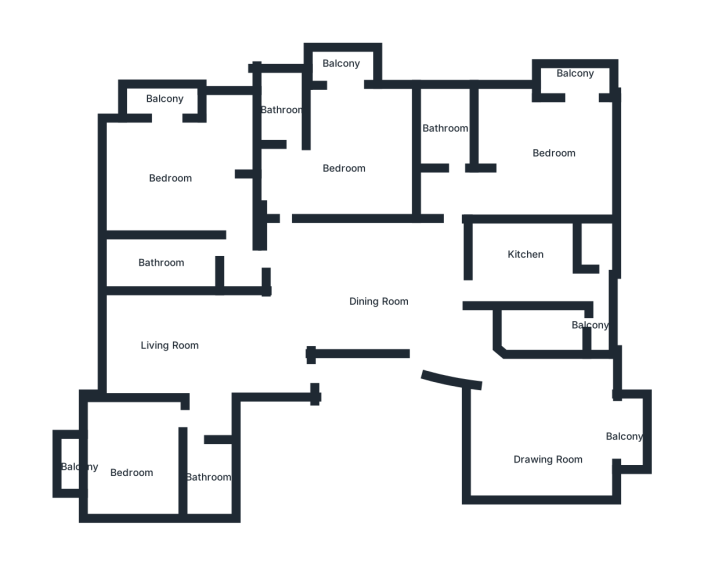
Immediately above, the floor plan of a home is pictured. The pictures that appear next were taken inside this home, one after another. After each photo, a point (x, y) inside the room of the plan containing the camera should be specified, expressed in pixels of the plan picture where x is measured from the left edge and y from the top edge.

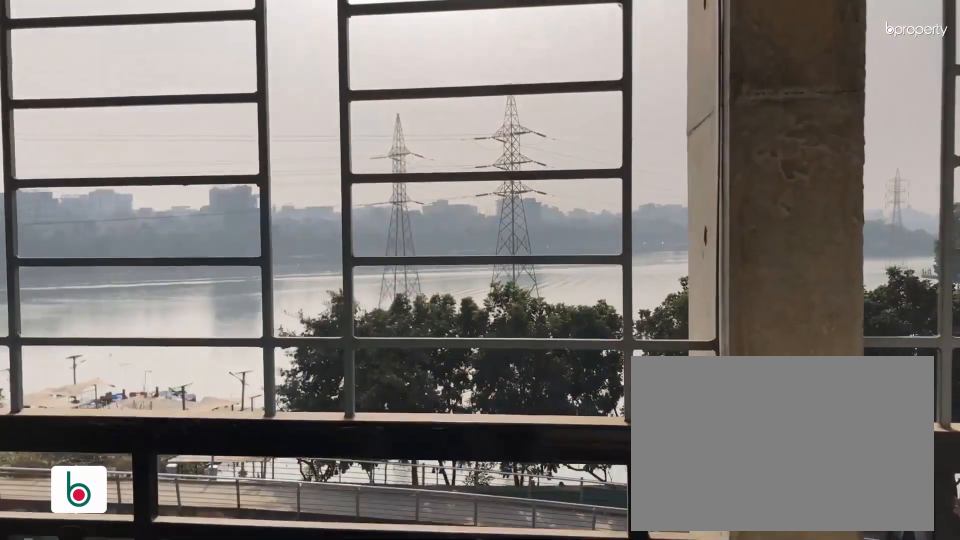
(344, 61)
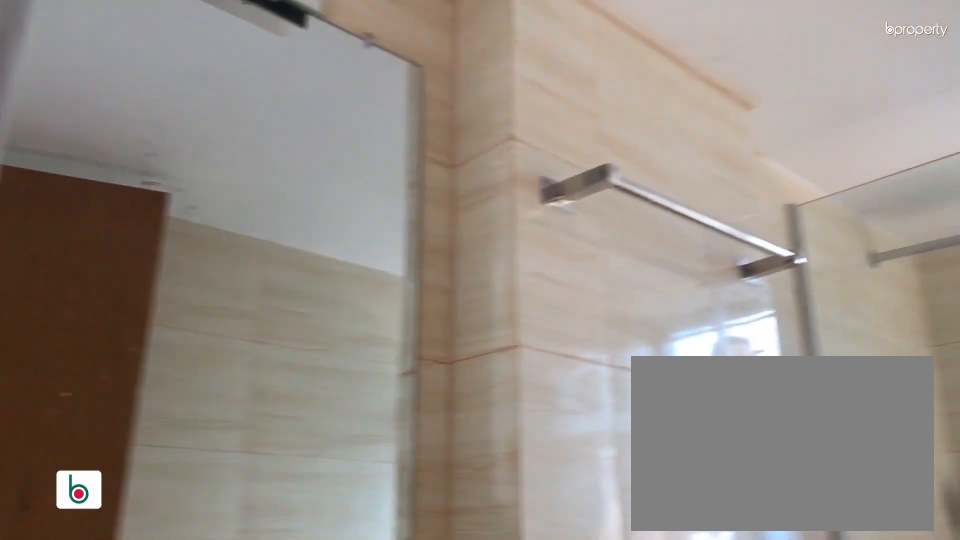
(290, 109)
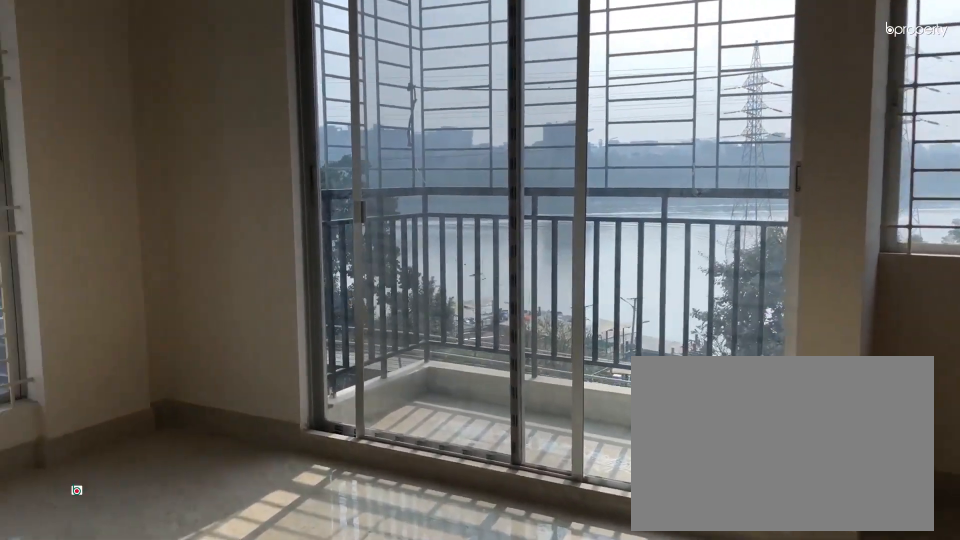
(171, 170)
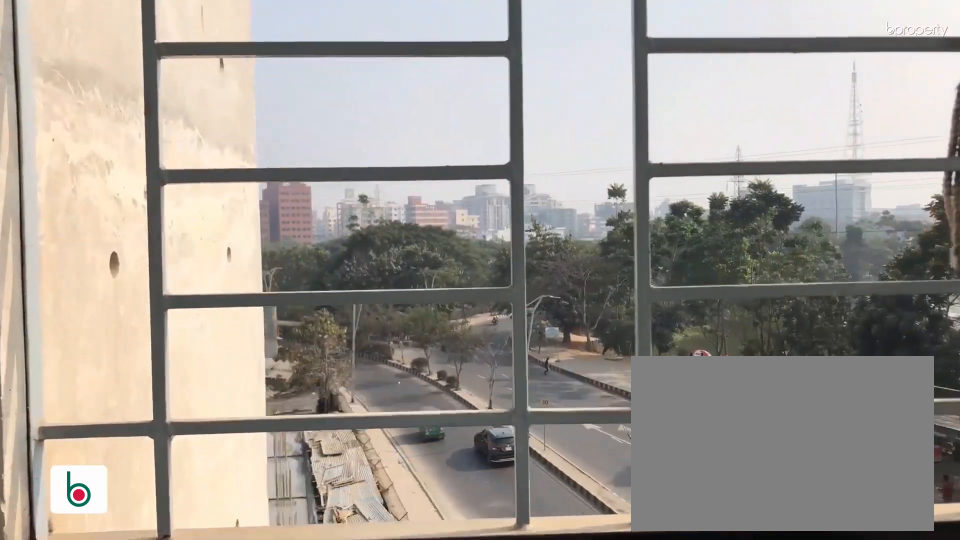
(166, 100)
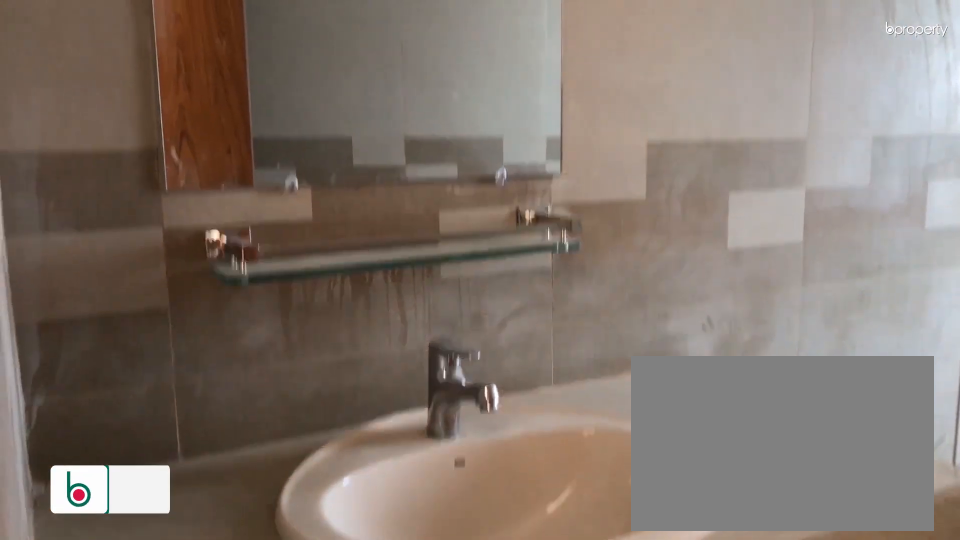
(168, 259)
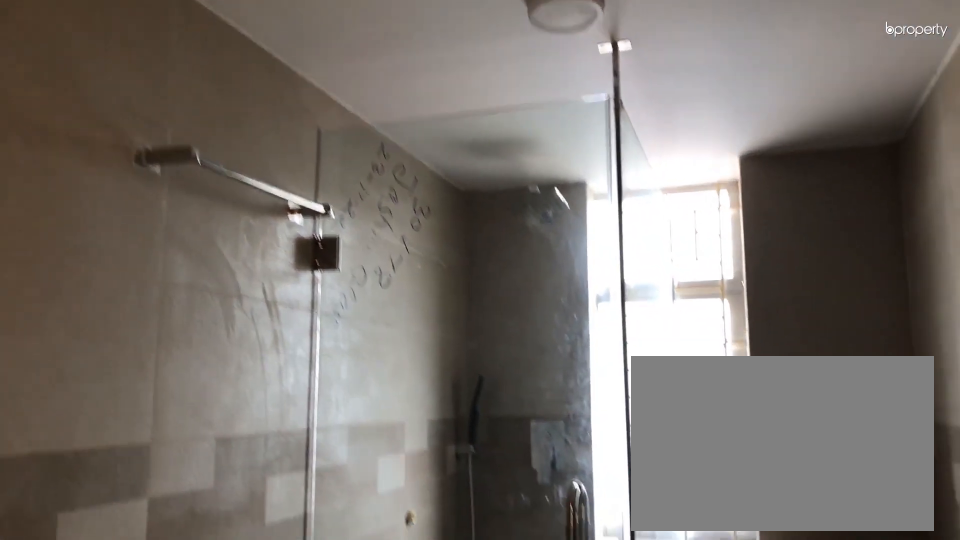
(168, 259)
